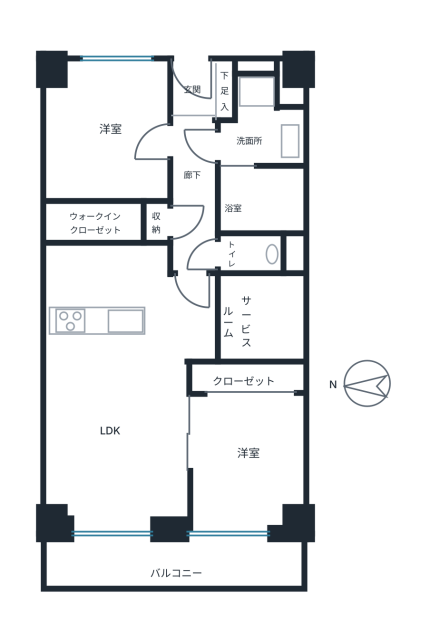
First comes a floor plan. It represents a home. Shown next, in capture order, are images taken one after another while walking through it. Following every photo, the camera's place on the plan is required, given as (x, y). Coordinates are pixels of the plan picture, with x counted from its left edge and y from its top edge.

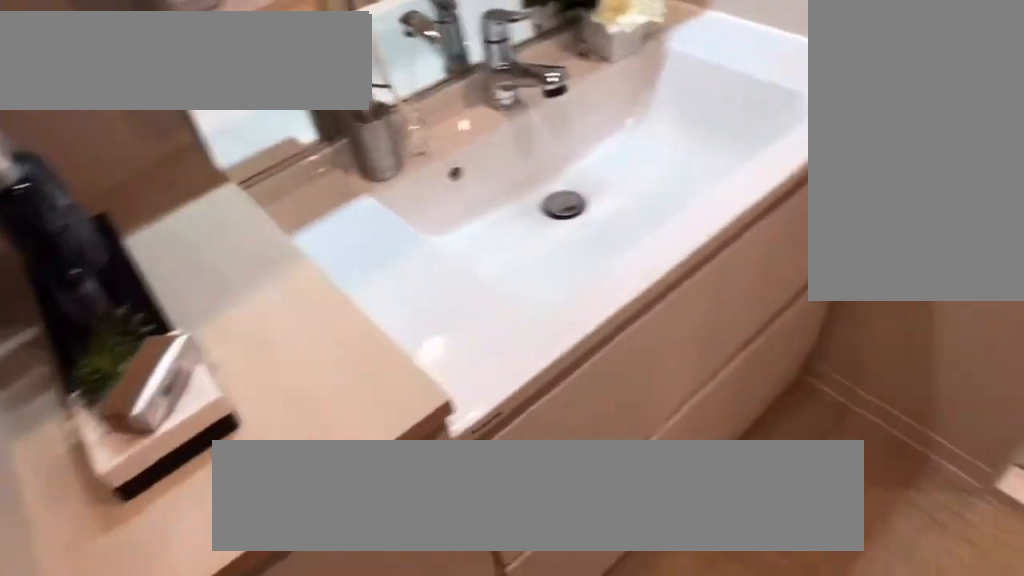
(263, 170)
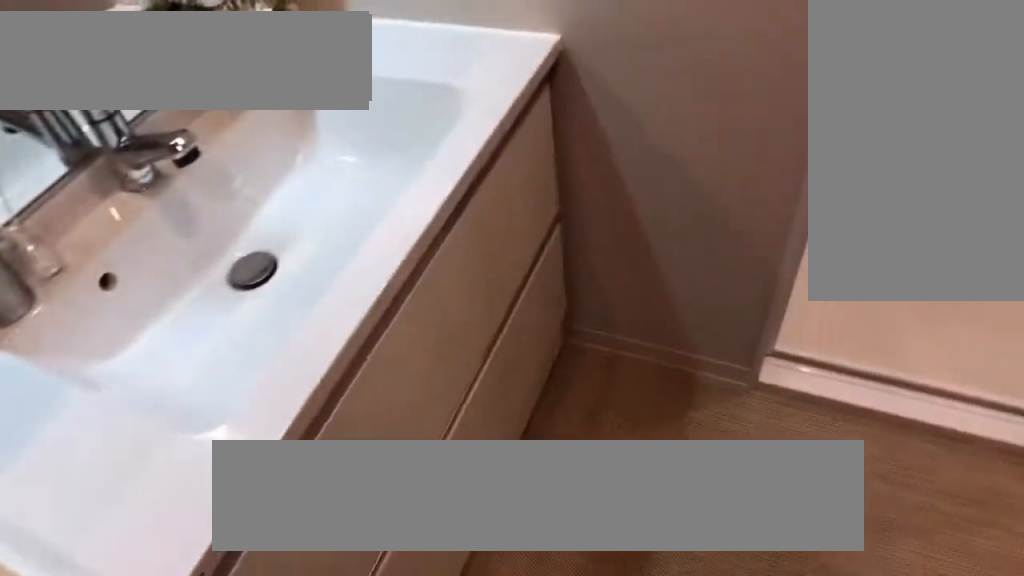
(262, 166)
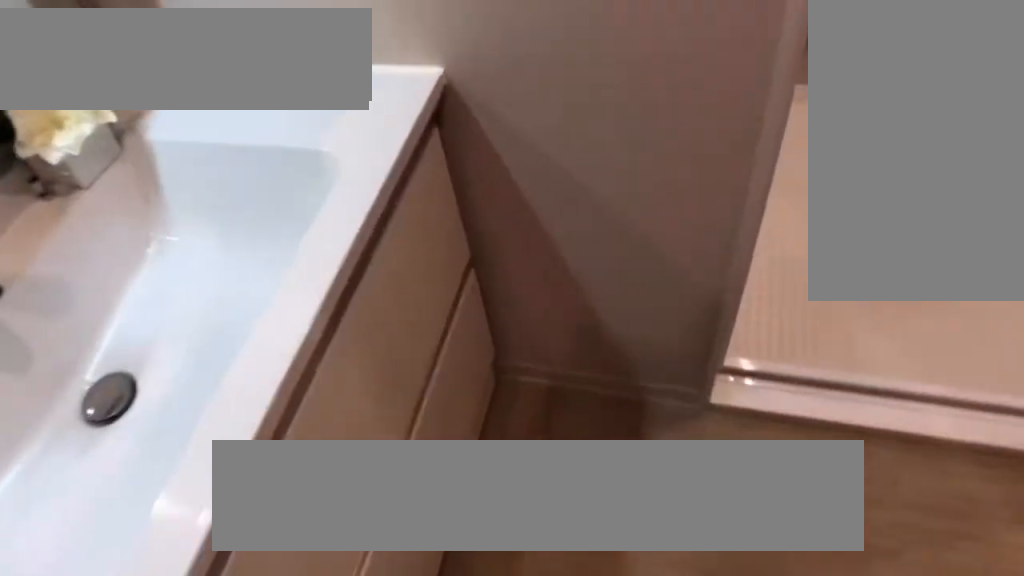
(261, 166)
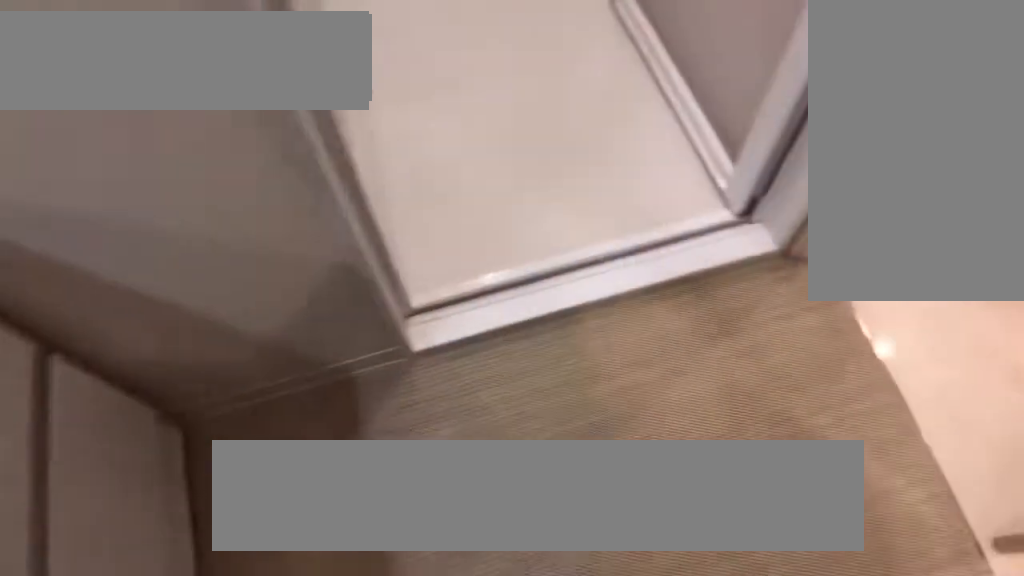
(261, 167)
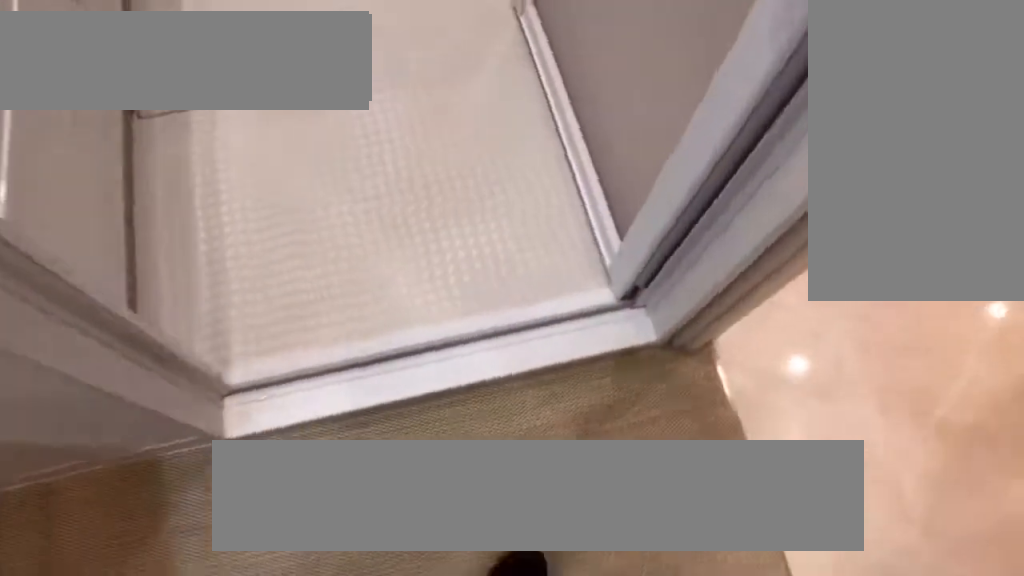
(261, 166)
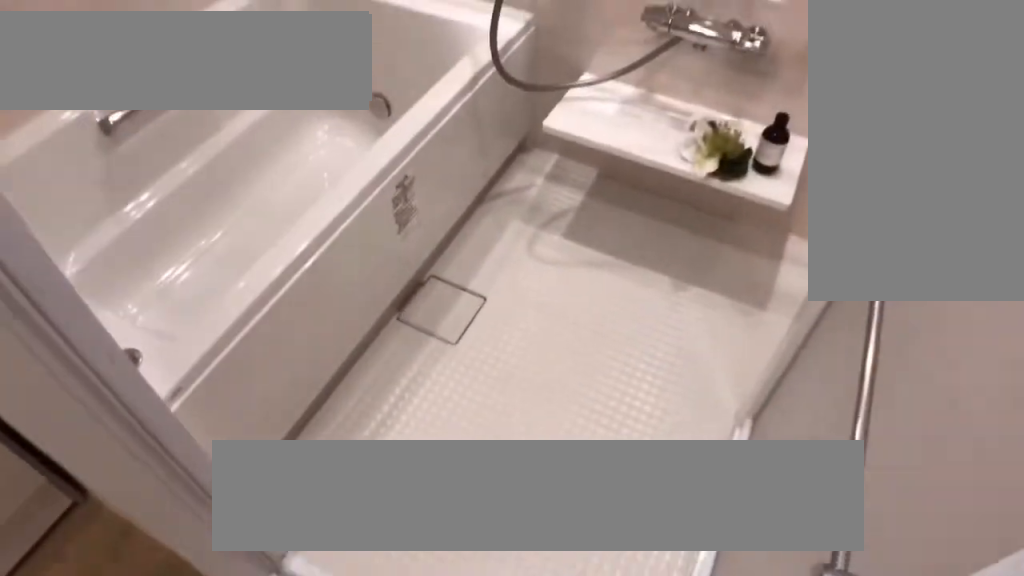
(262, 166)
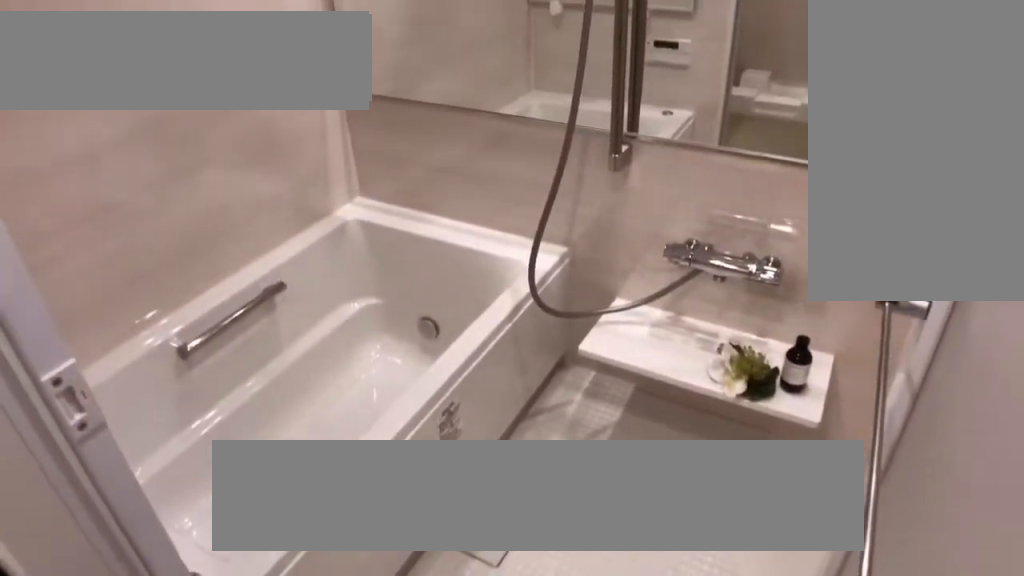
(262, 166)
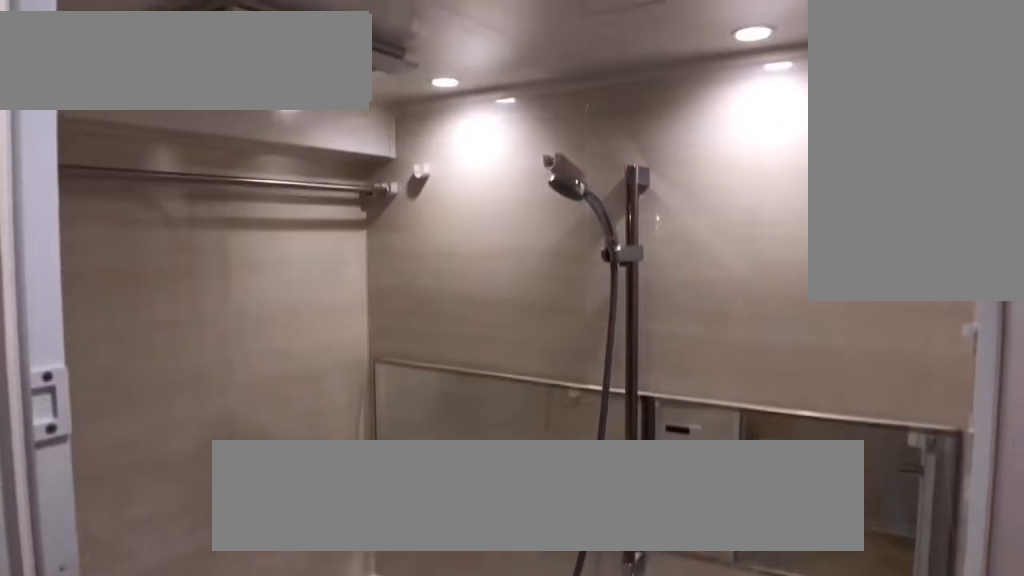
(262, 166)
